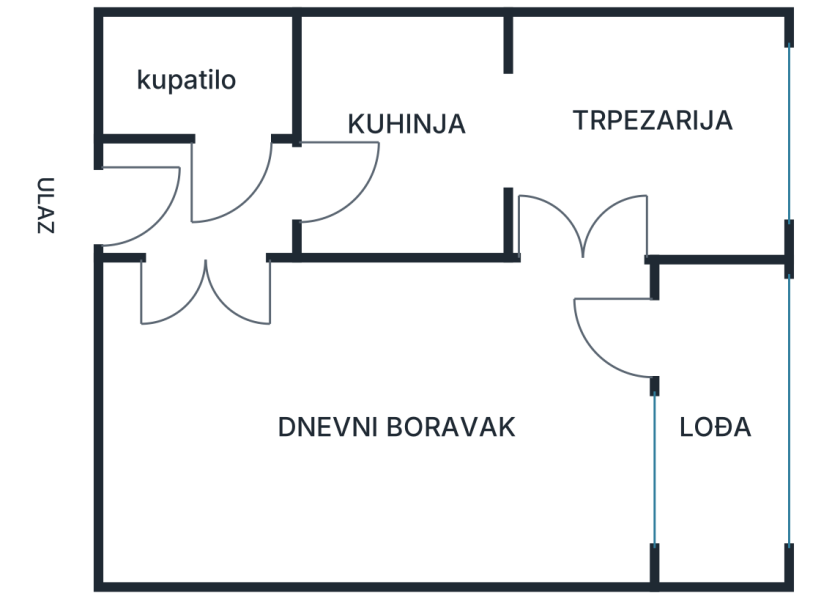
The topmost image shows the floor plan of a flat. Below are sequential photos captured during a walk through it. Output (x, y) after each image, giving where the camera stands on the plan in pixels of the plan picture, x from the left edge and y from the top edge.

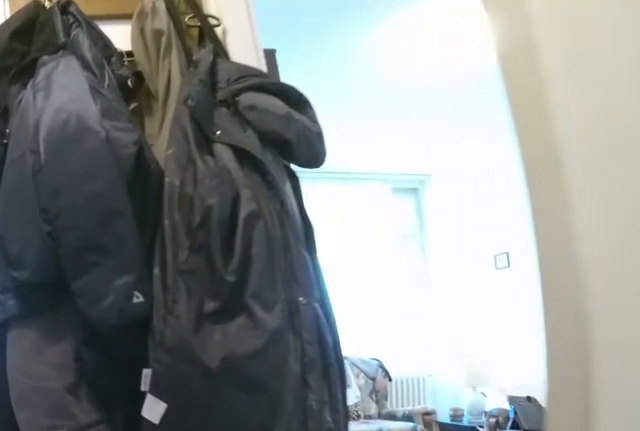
(109, 196)
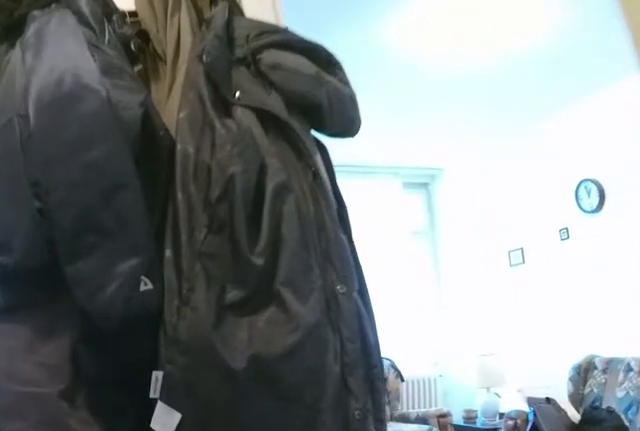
(141, 195)
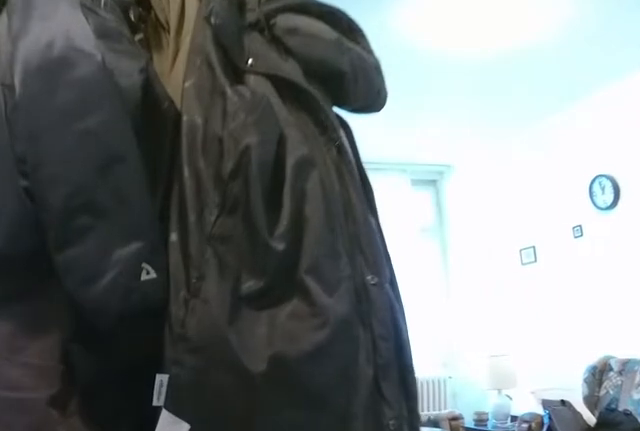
(157, 196)
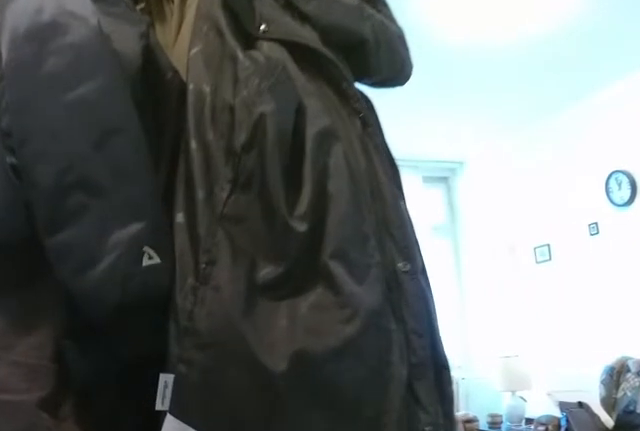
(172, 198)
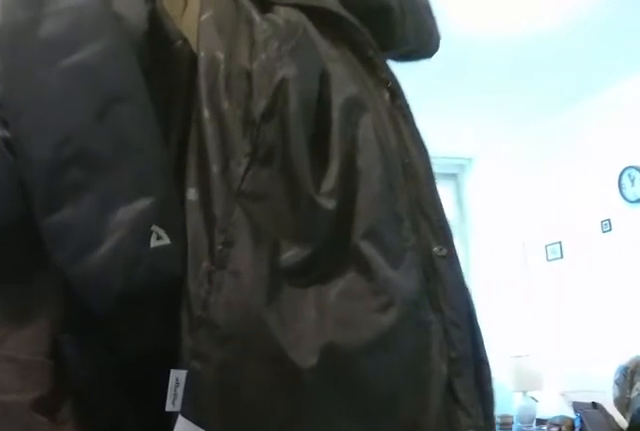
(184, 201)
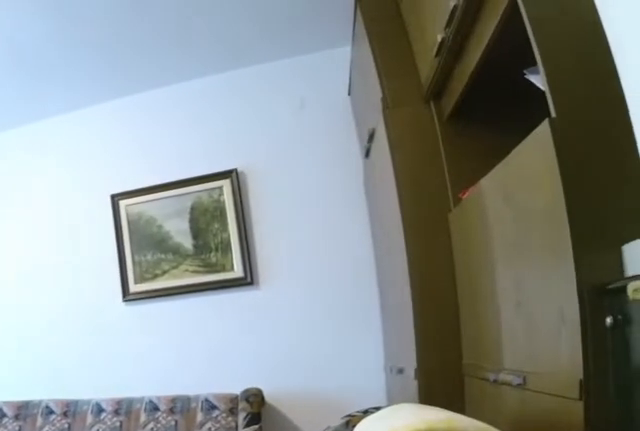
(194, 257)
